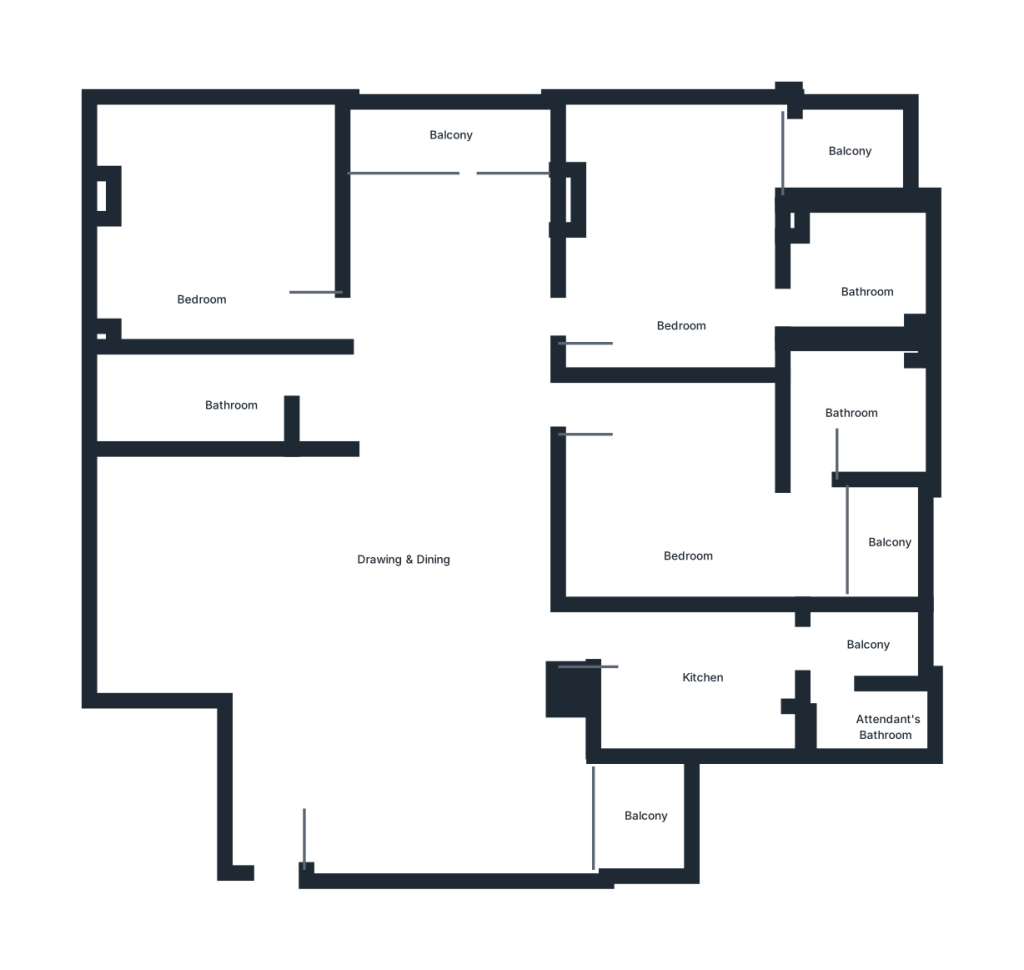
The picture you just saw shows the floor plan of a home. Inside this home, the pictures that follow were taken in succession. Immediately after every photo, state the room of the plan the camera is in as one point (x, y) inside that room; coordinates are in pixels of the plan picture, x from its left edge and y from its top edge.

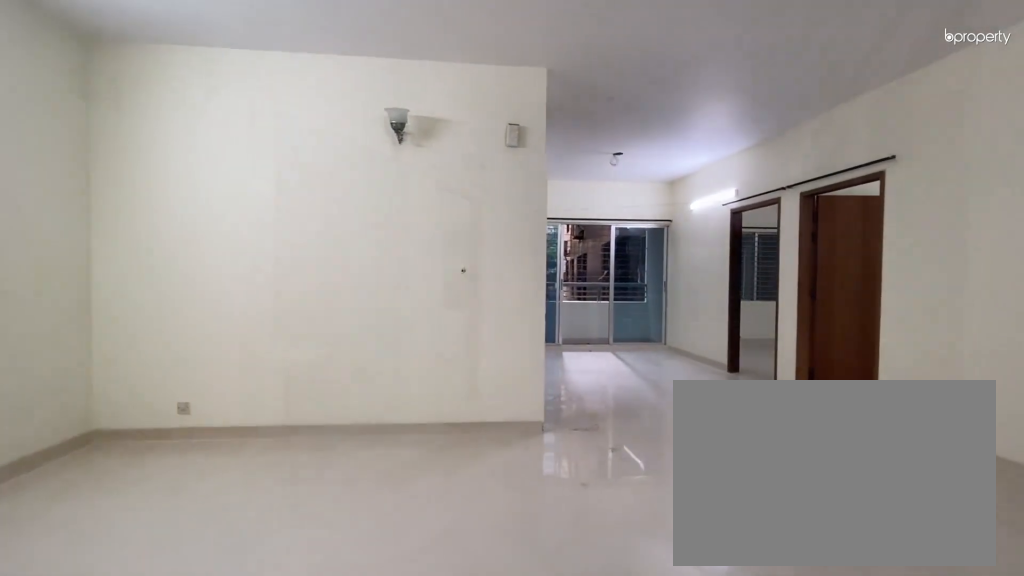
(411, 535)
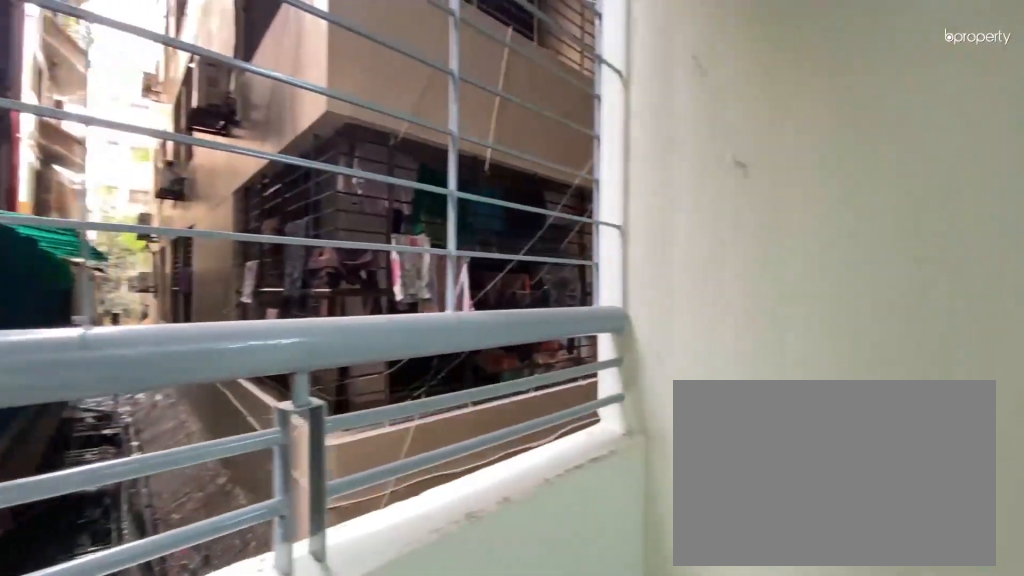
(445, 147)
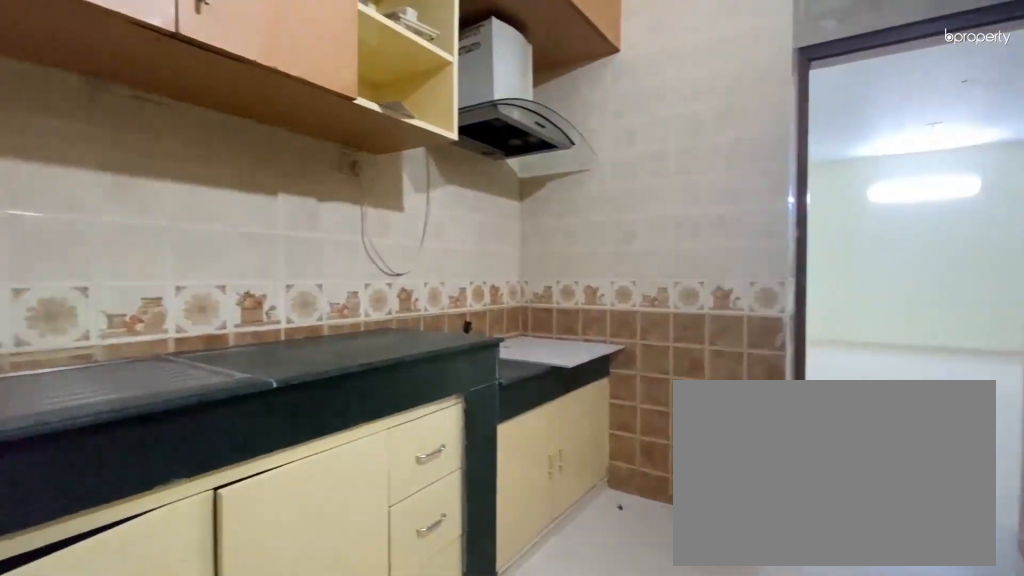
(718, 693)
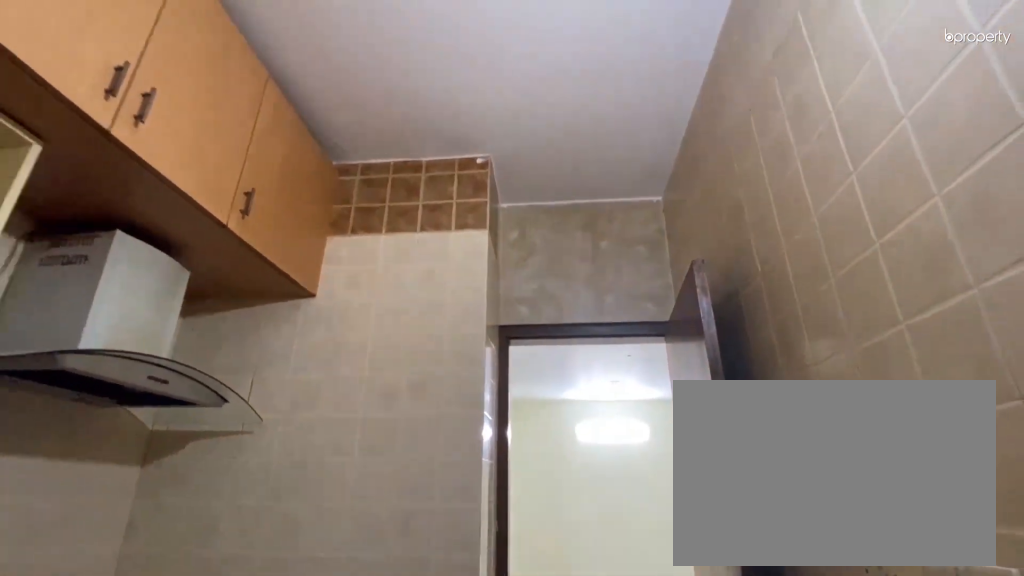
(718, 693)
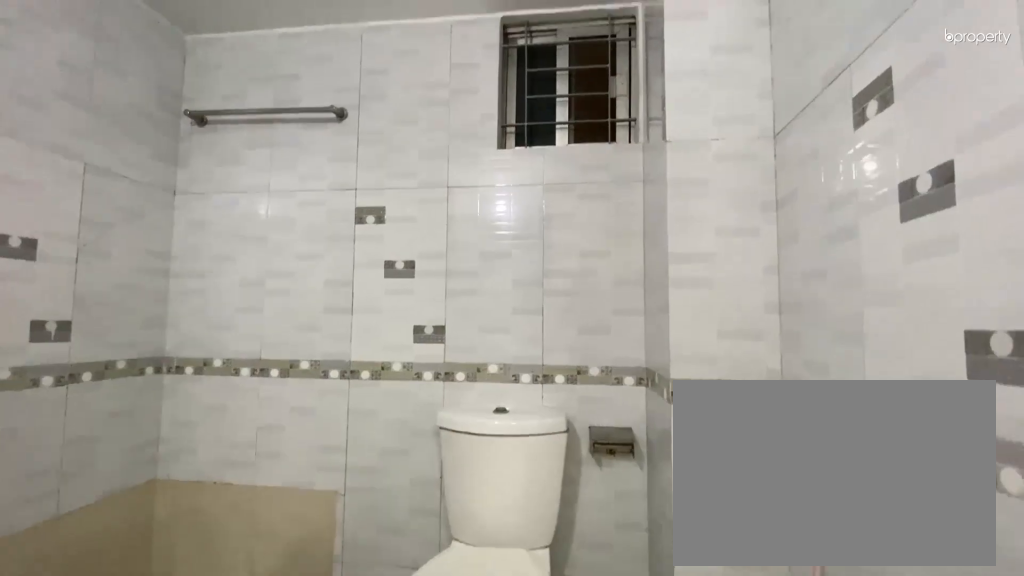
(871, 292)
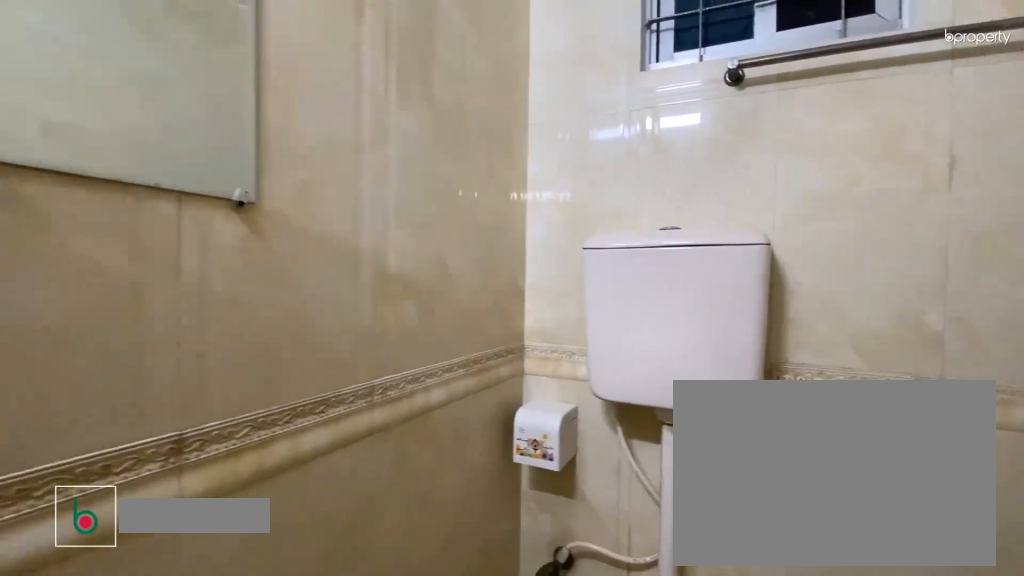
(256, 384)
